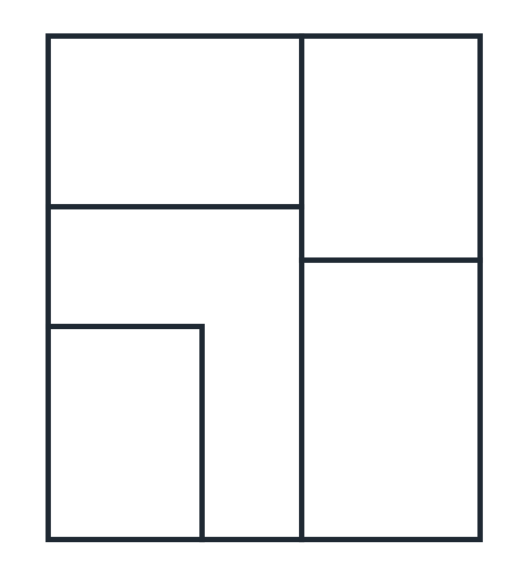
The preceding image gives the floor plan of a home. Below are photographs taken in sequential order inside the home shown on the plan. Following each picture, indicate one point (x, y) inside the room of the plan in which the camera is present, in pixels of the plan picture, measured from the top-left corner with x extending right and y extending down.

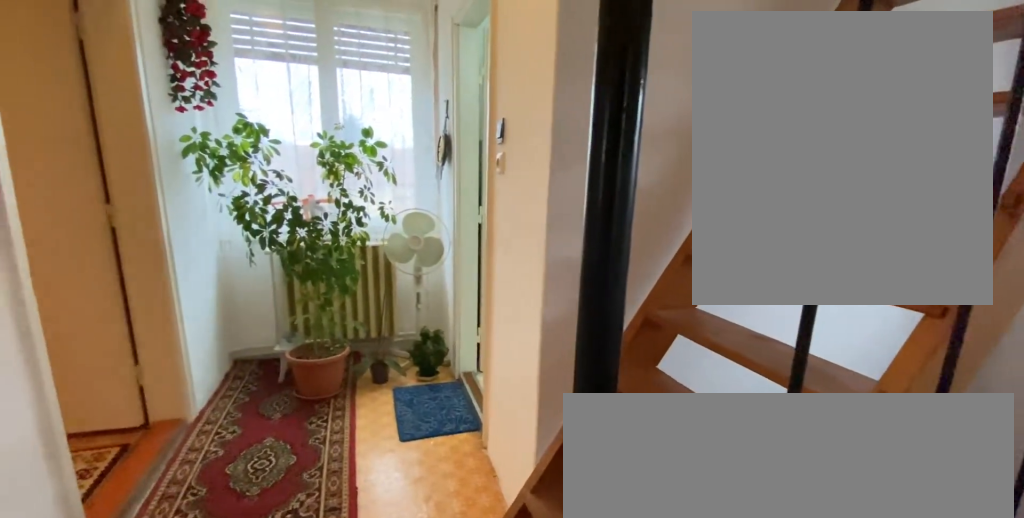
(252, 277)
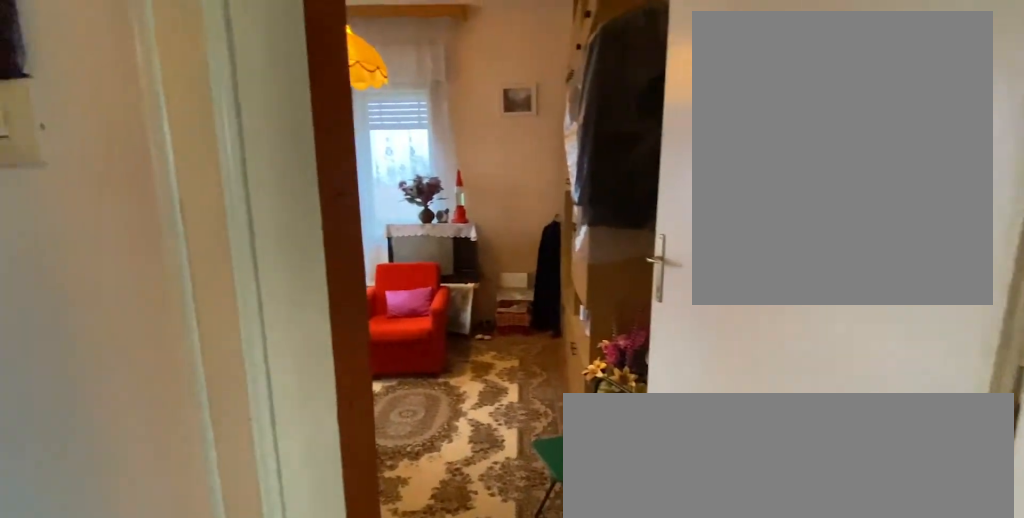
(251, 278)
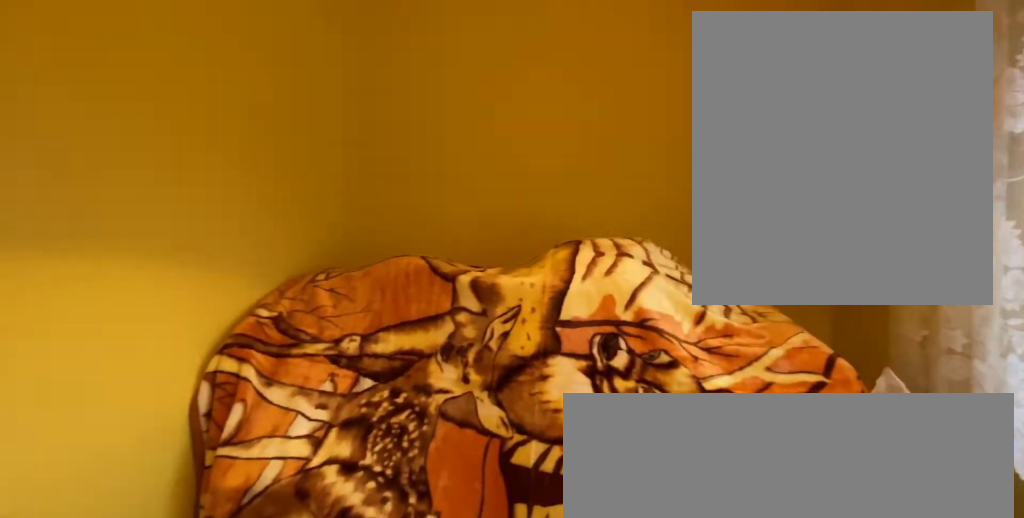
(181, 122)
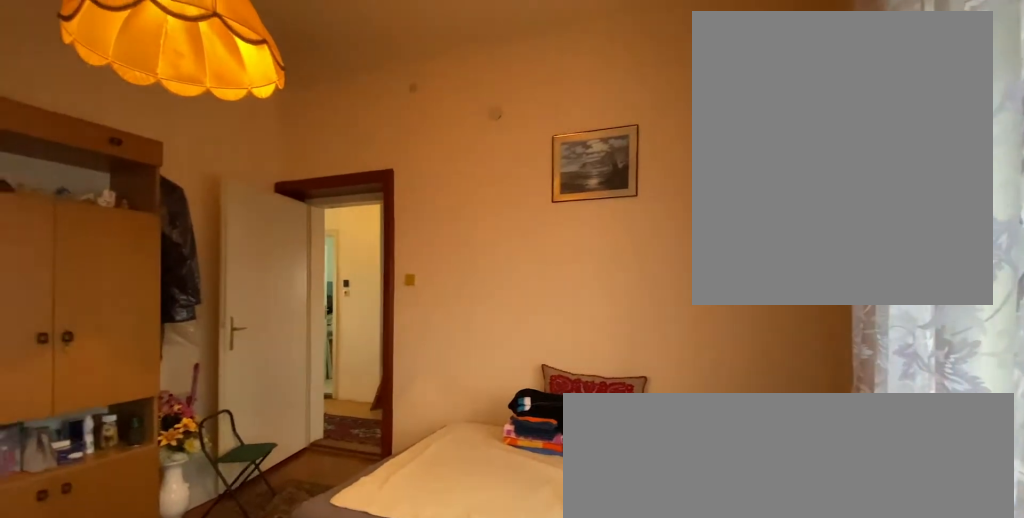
(392, 149)
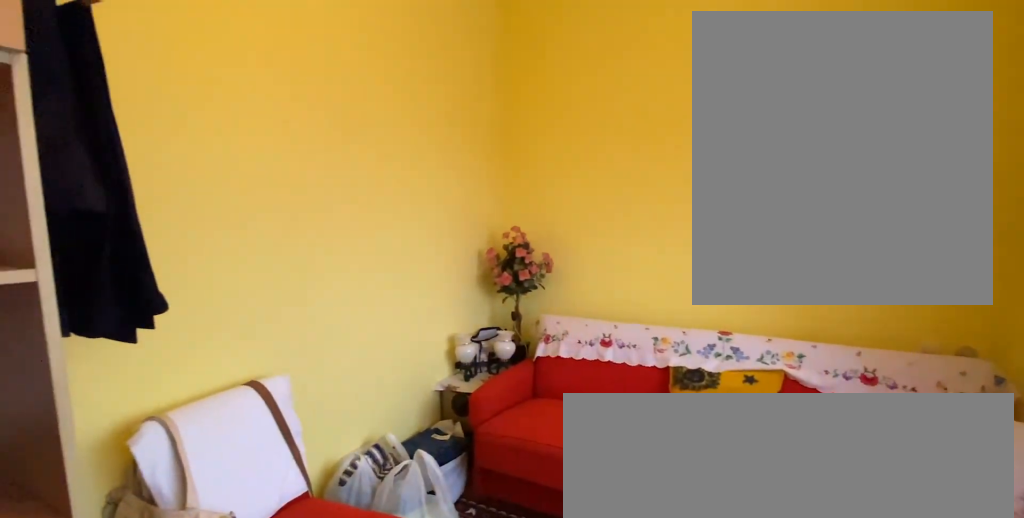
(392, 408)
